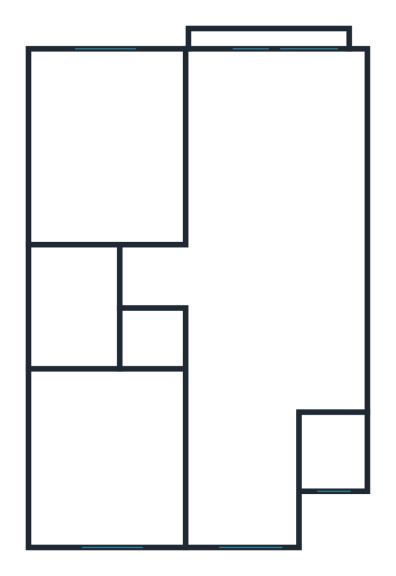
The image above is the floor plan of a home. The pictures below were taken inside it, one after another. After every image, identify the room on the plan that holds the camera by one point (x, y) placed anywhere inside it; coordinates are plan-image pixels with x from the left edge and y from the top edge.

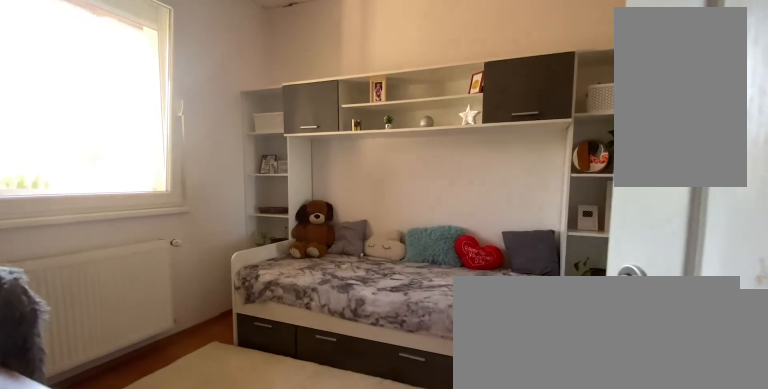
(119, 461)
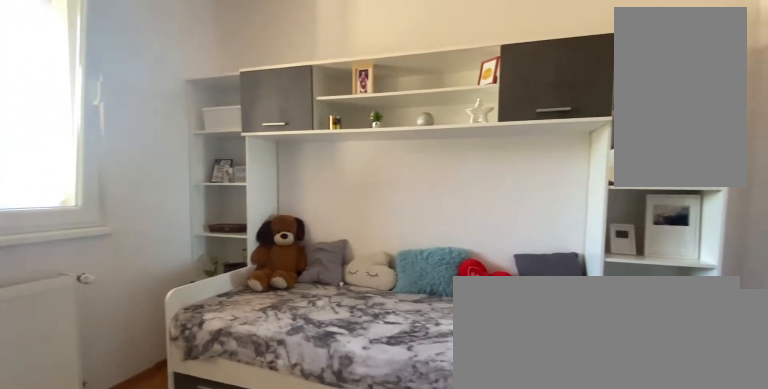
(119, 461)
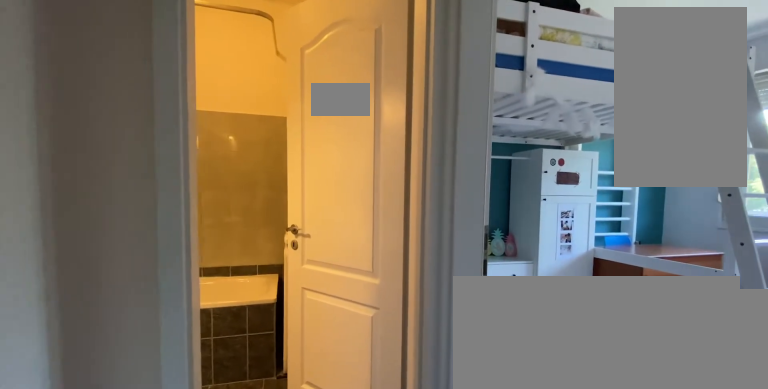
(158, 276)
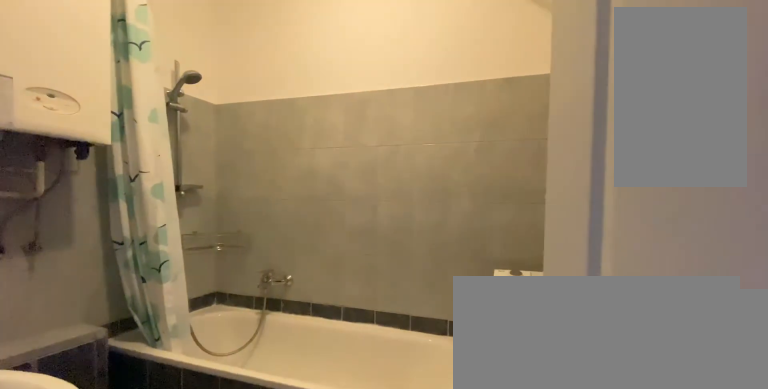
(79, 304)
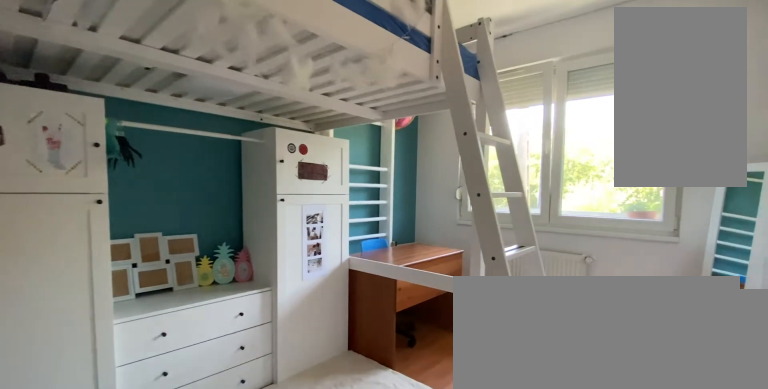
(119, 160)
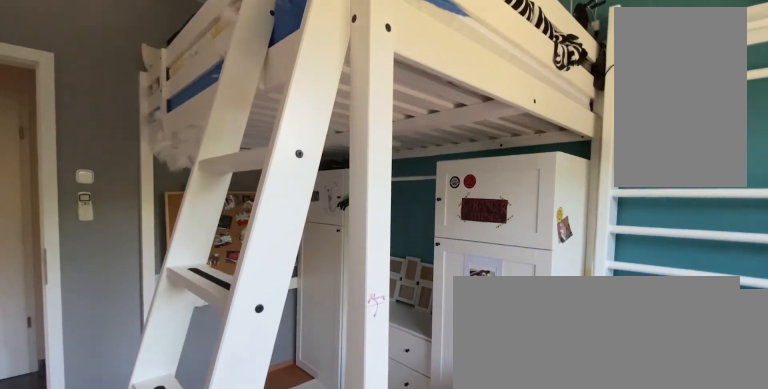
(119, 160)
